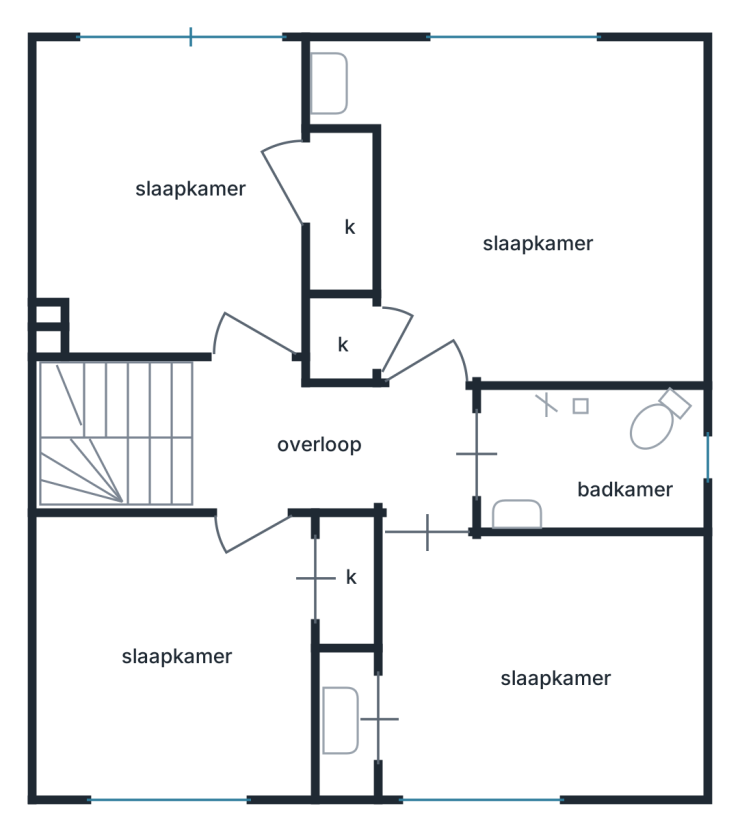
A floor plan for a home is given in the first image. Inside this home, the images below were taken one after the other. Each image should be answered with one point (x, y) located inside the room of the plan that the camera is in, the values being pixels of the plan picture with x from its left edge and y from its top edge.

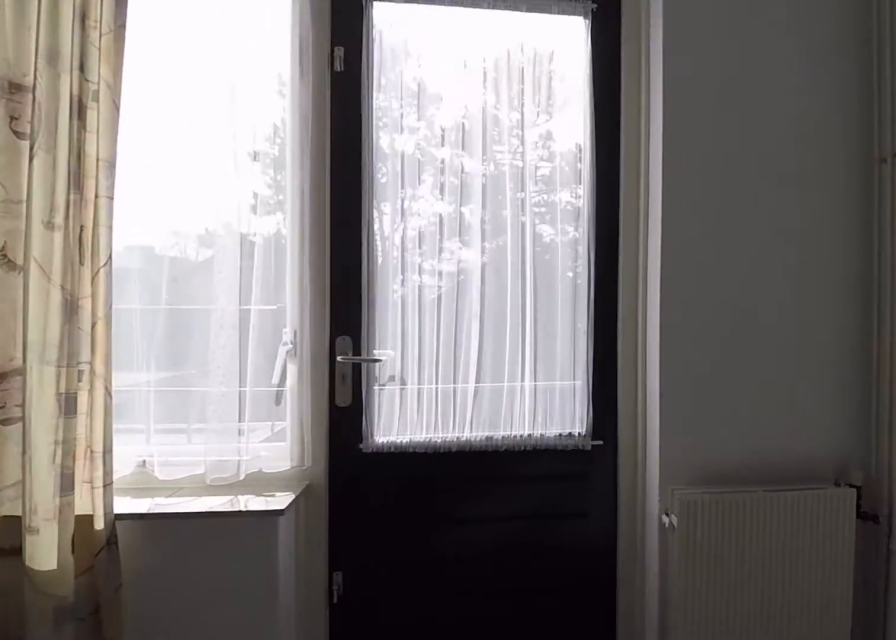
(173, 198)
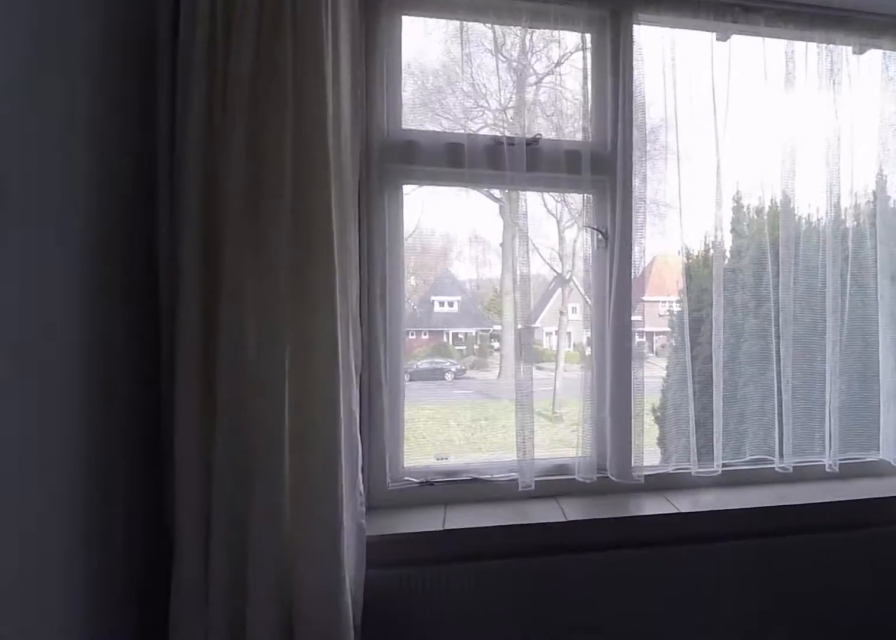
(175, 654)
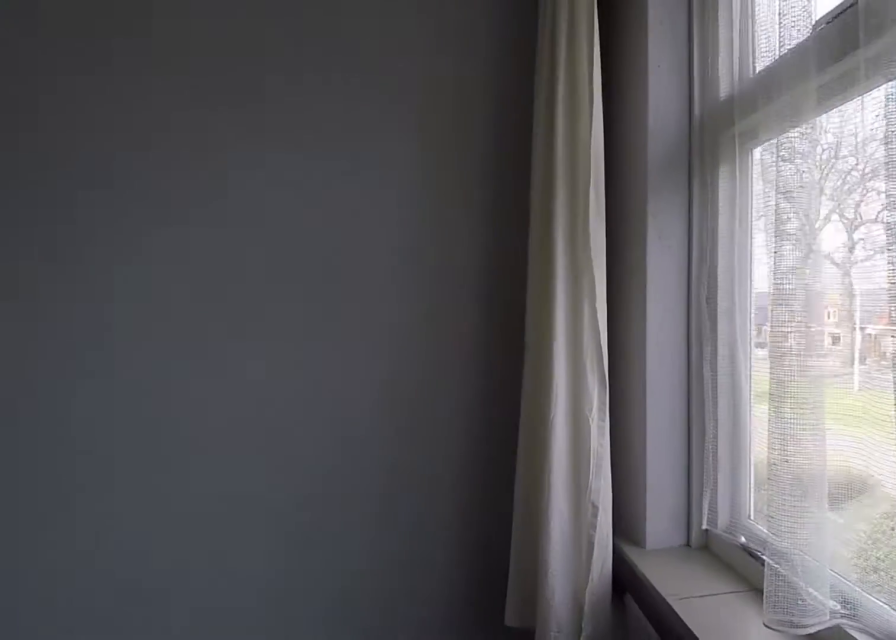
(175, 654)
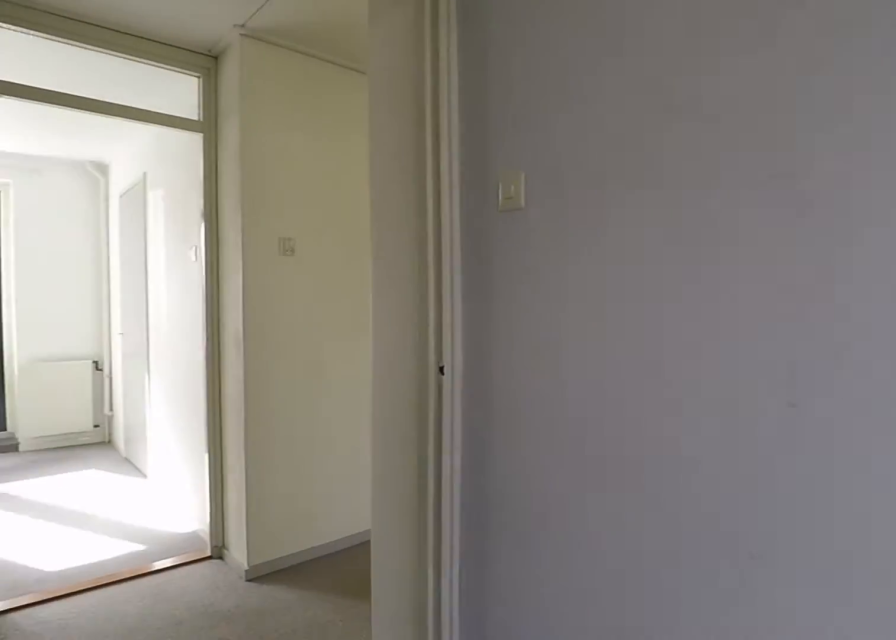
(175, 654)
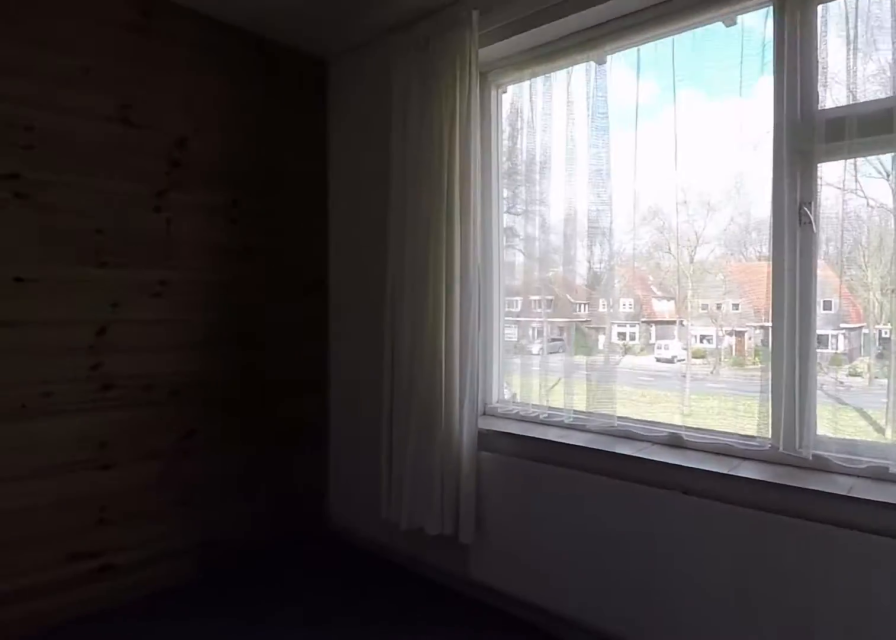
(543, 663)
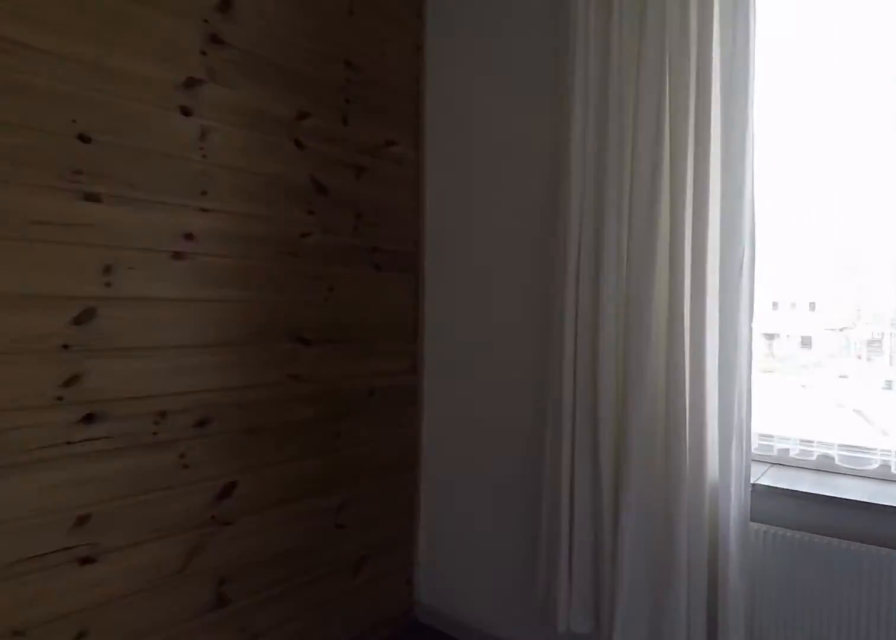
(543, 663)
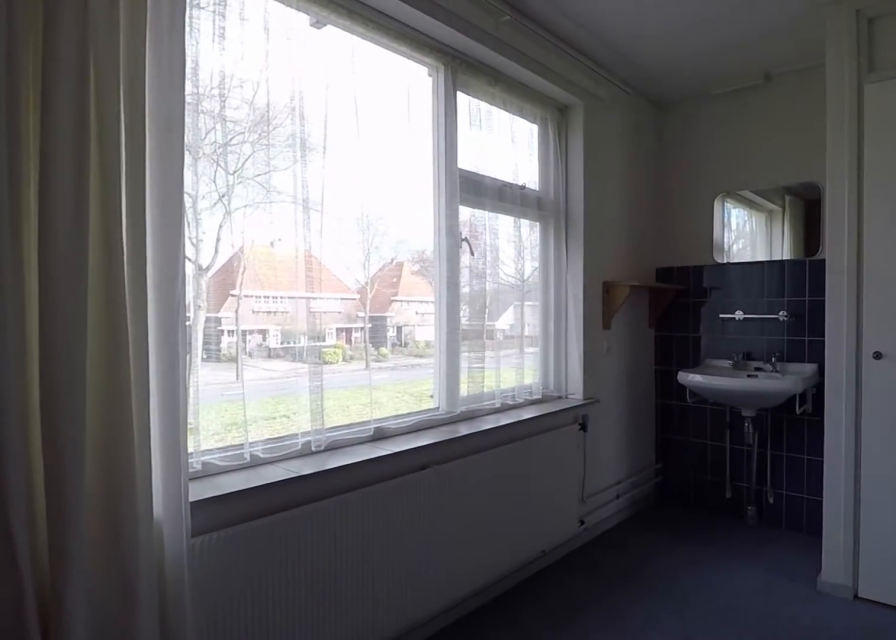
(543, 663)
